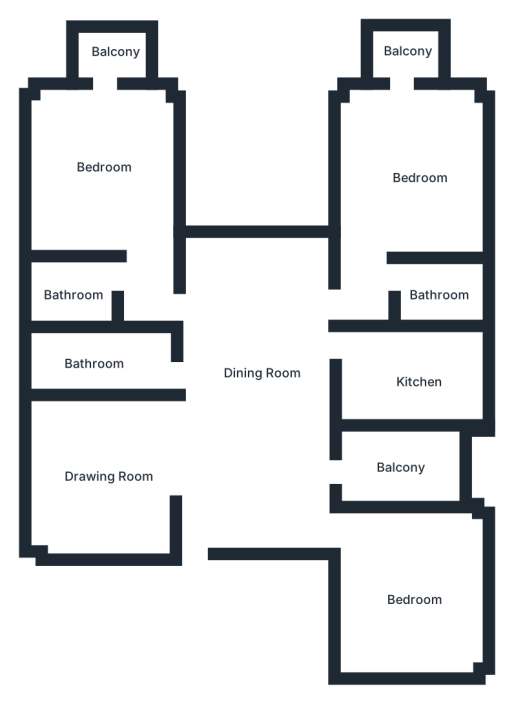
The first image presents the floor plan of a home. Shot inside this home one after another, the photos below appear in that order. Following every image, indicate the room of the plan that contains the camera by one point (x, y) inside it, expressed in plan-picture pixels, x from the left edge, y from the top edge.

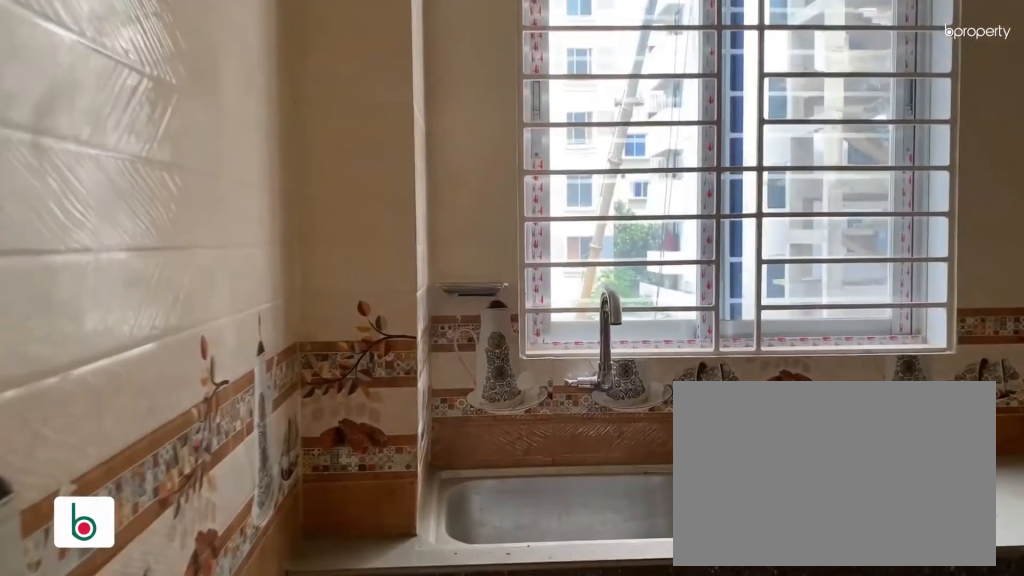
(400, 371)
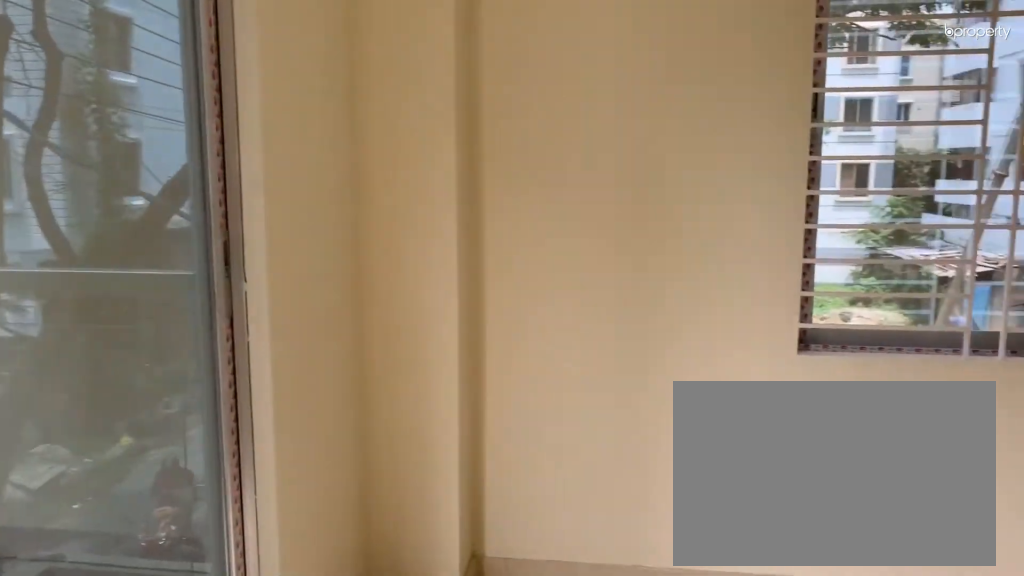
(408, 171)
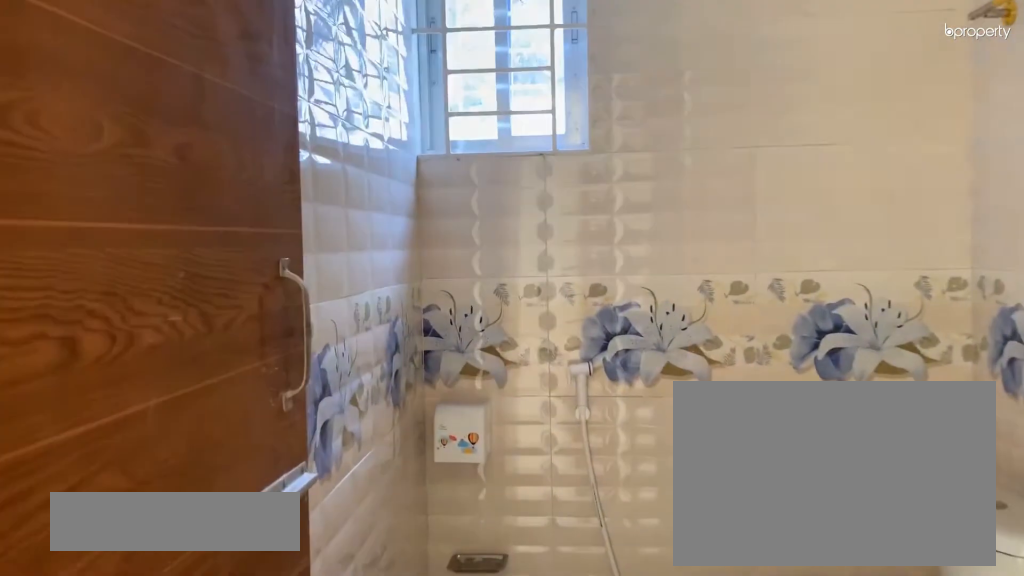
(430, 293)
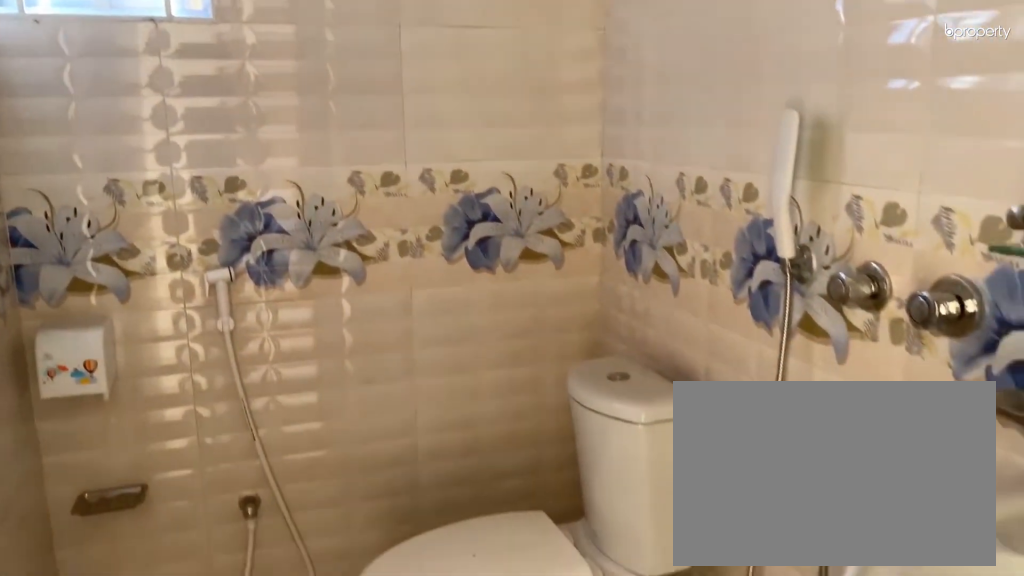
(431, 294)
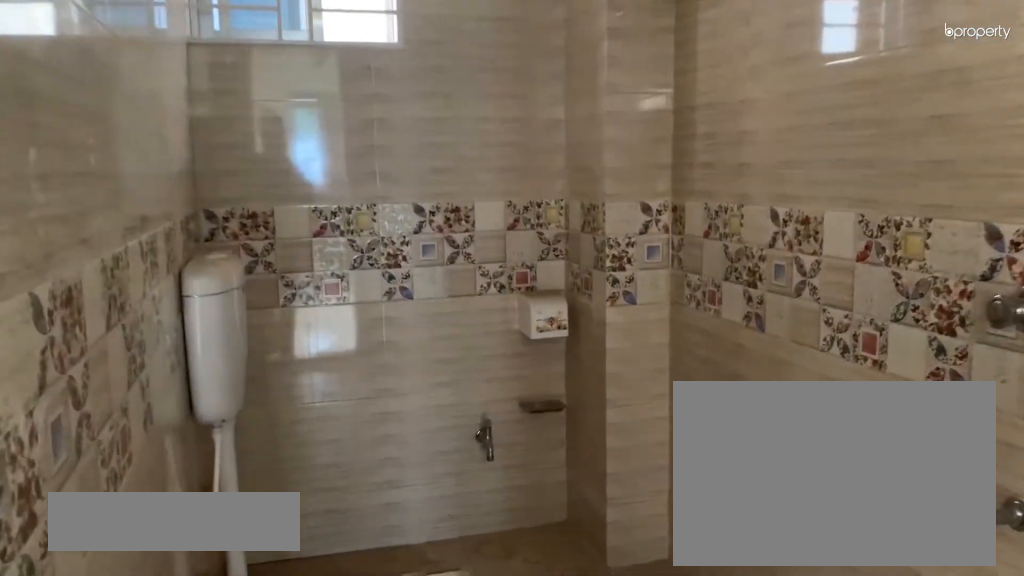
(91, 361)
